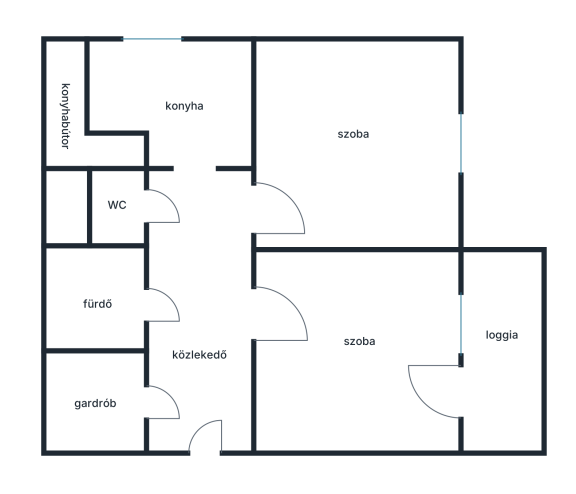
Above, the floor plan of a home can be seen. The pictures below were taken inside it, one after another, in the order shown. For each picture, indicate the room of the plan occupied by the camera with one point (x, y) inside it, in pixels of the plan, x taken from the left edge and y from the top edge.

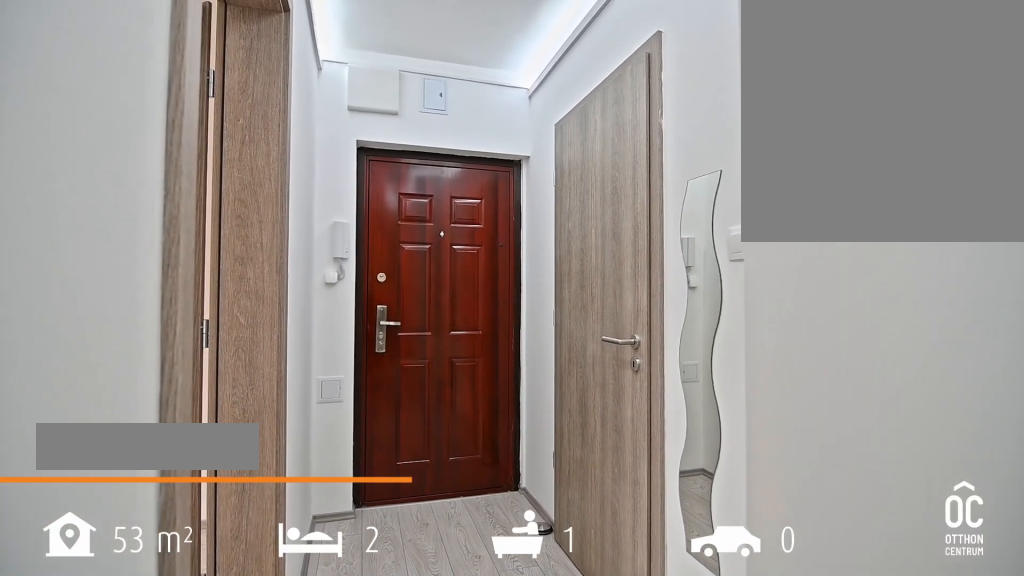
(205, 403)
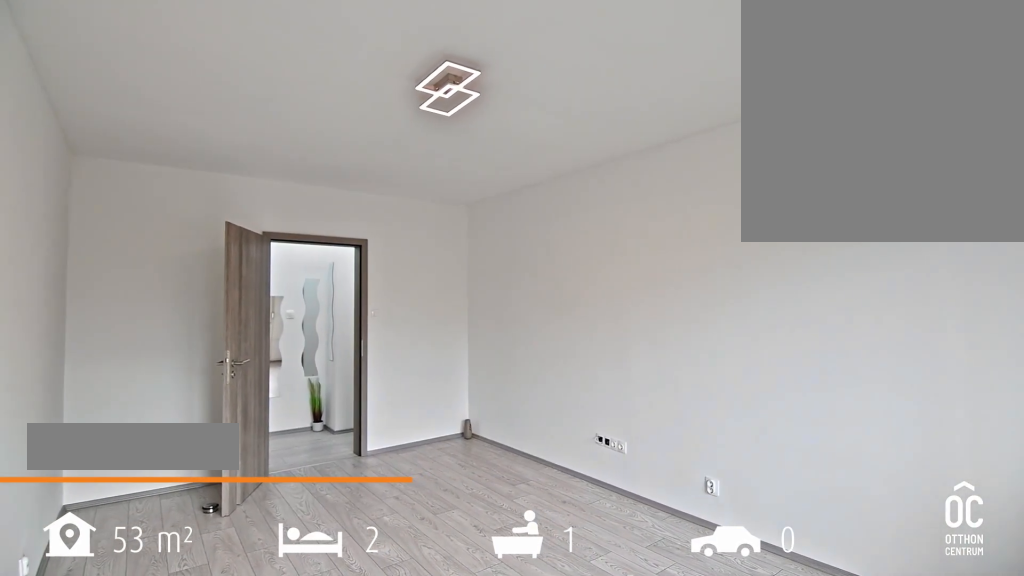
(367, 354)
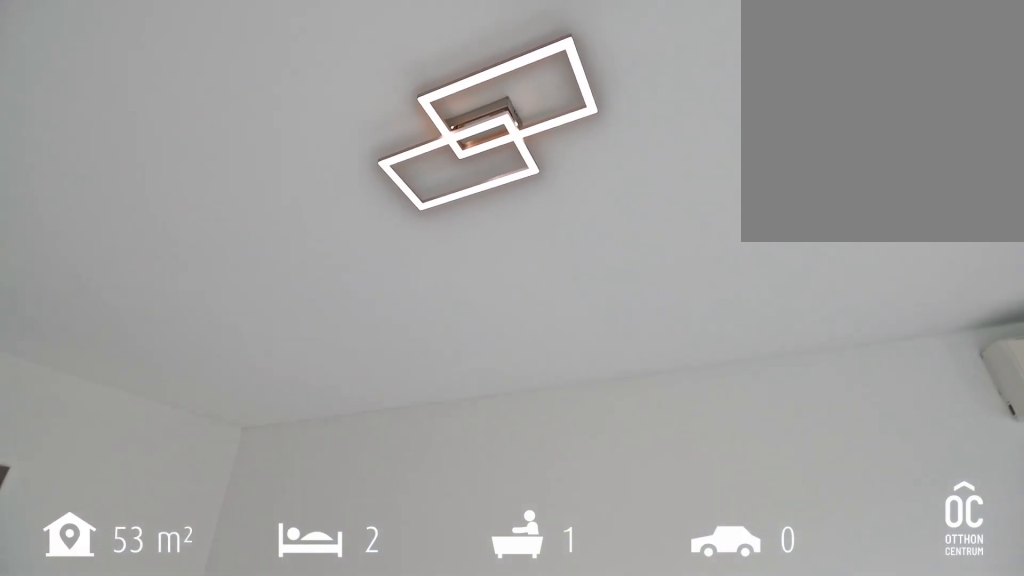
(367, 354)
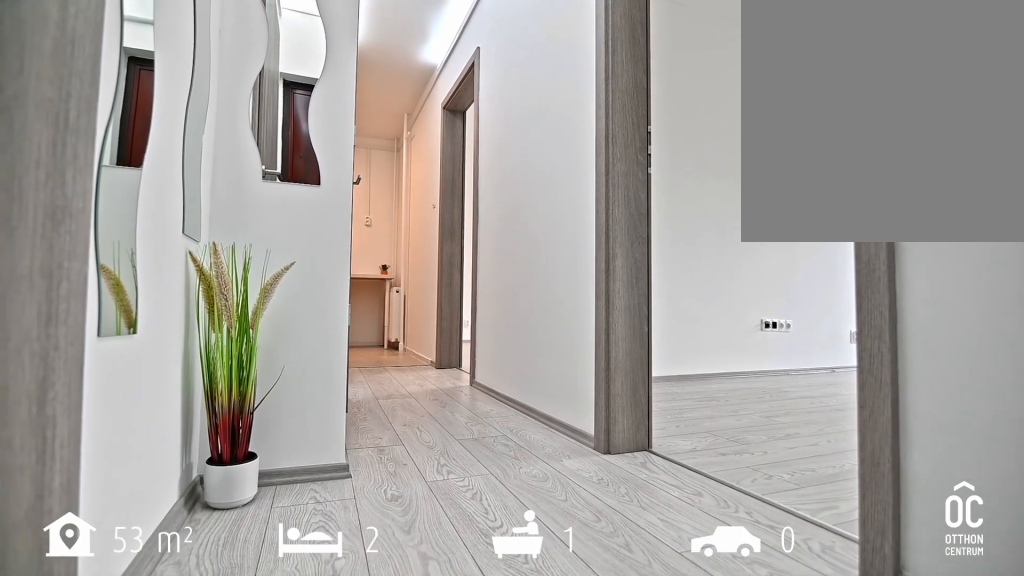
(205, 403)
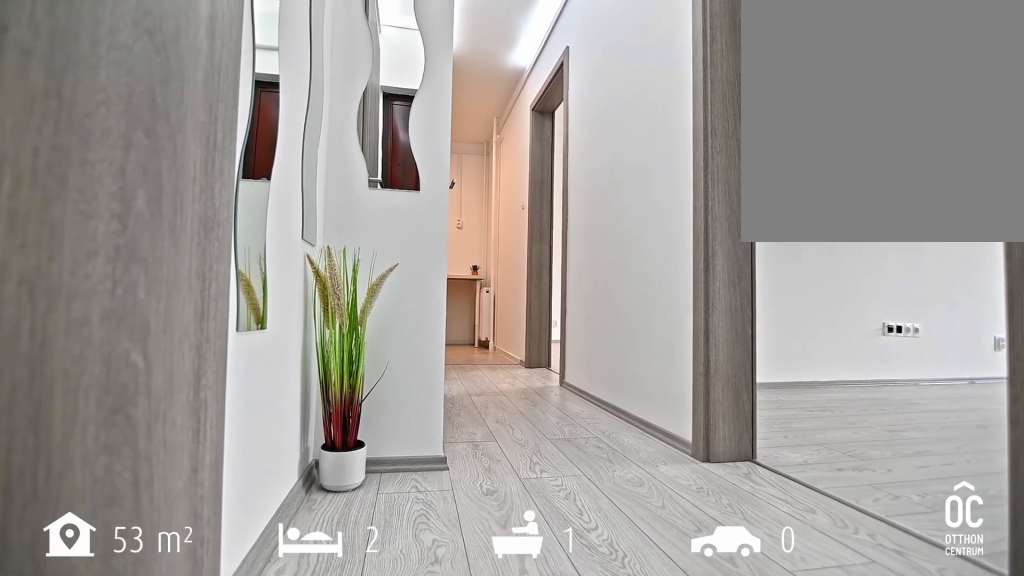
(205, 403)
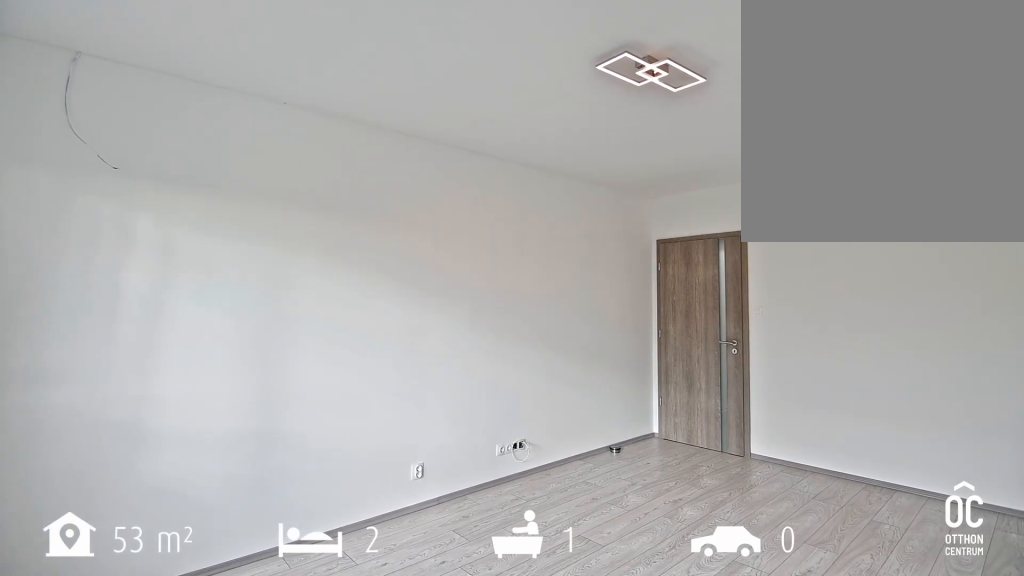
(352, 154)
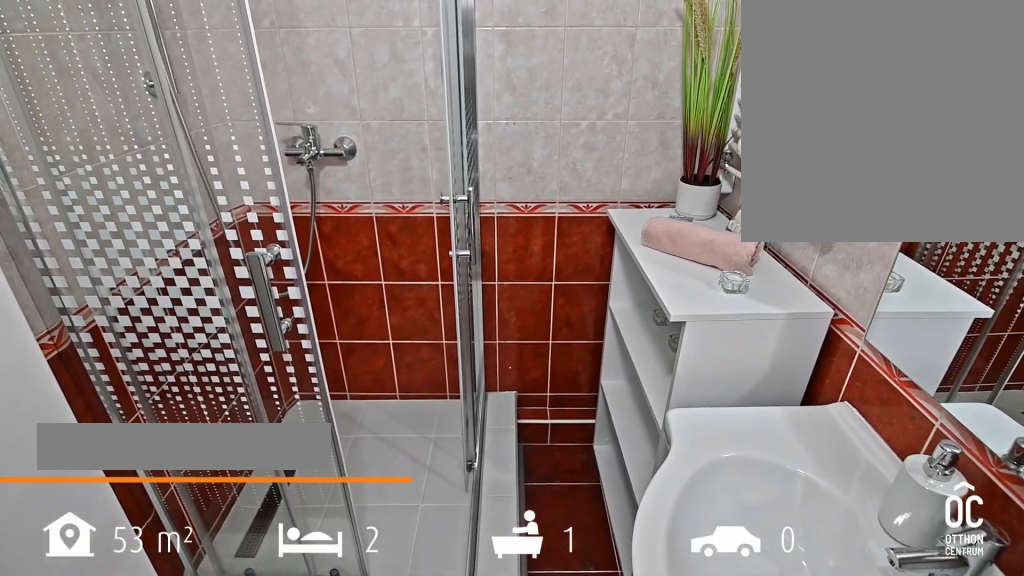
(96, 302)
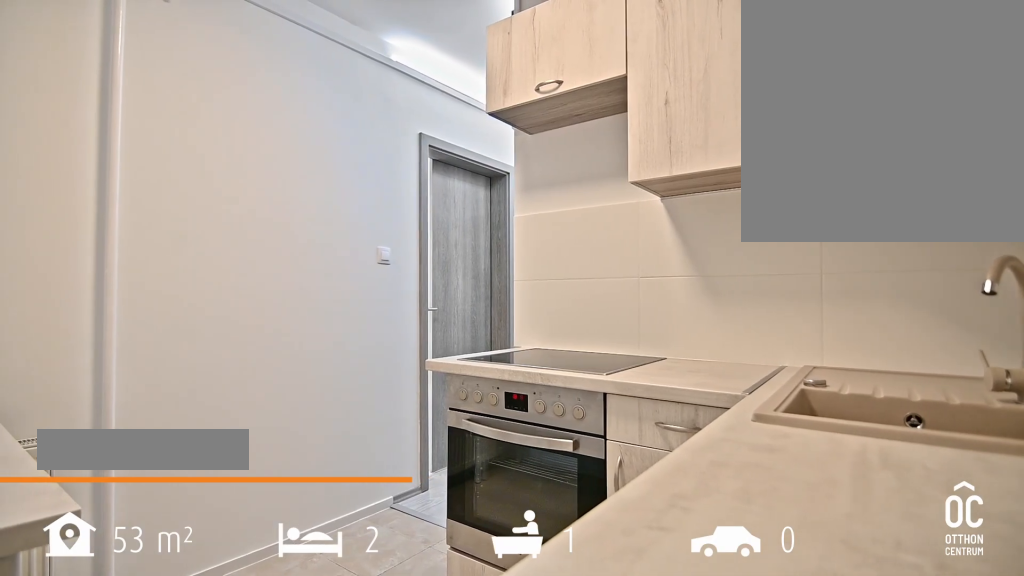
(153, 107)
